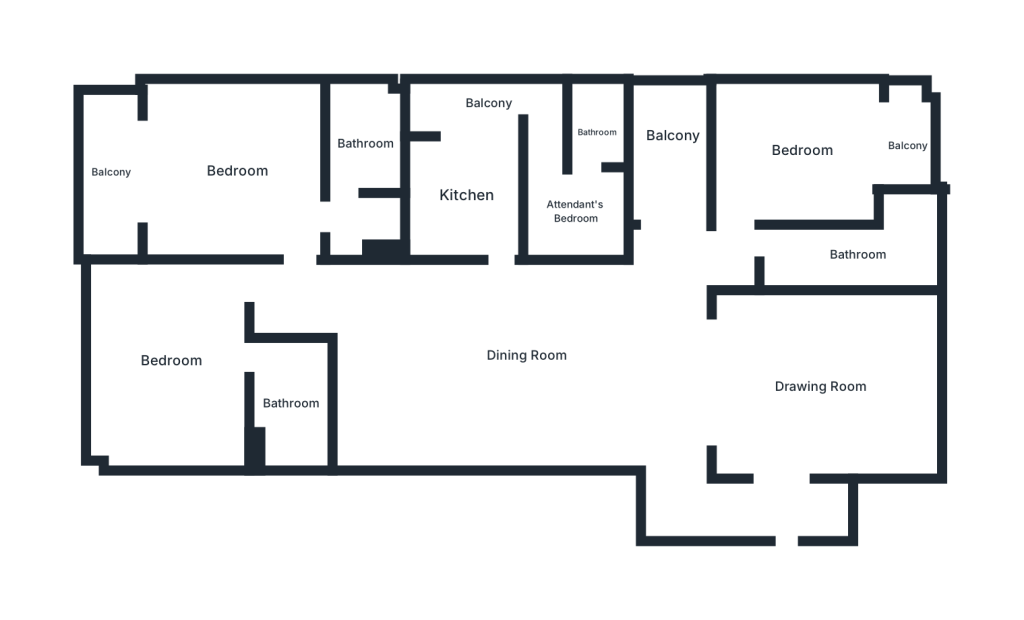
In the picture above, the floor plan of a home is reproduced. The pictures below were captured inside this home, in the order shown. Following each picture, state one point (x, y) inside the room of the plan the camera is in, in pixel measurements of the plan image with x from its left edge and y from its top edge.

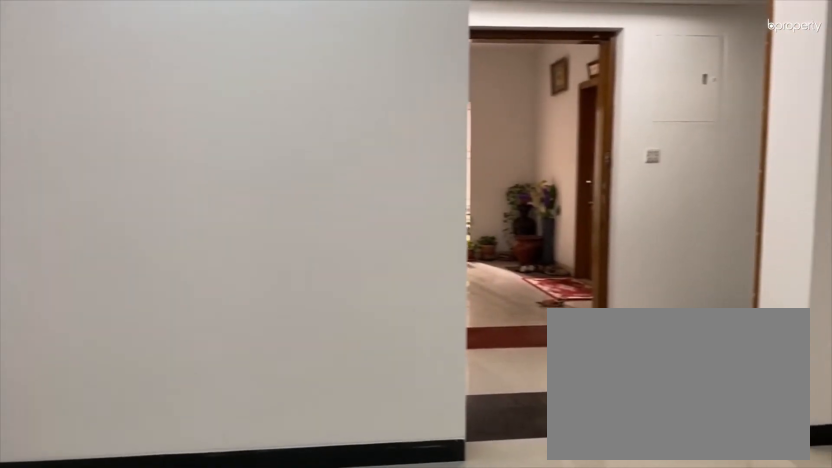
(835, 384)
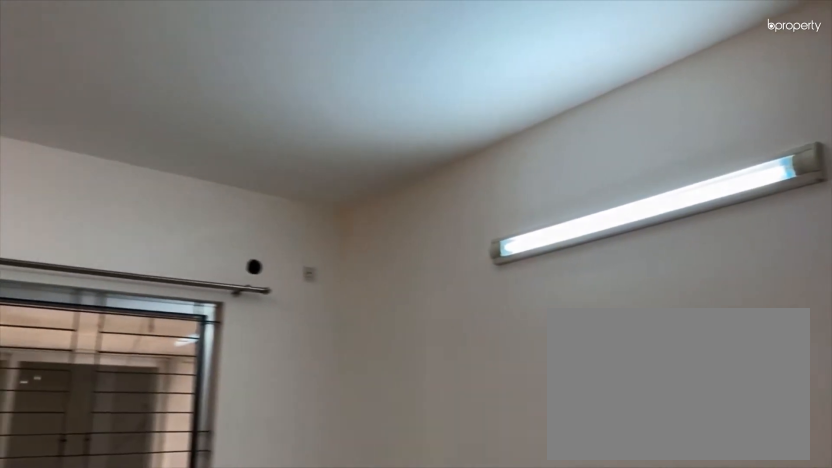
(827, 384)
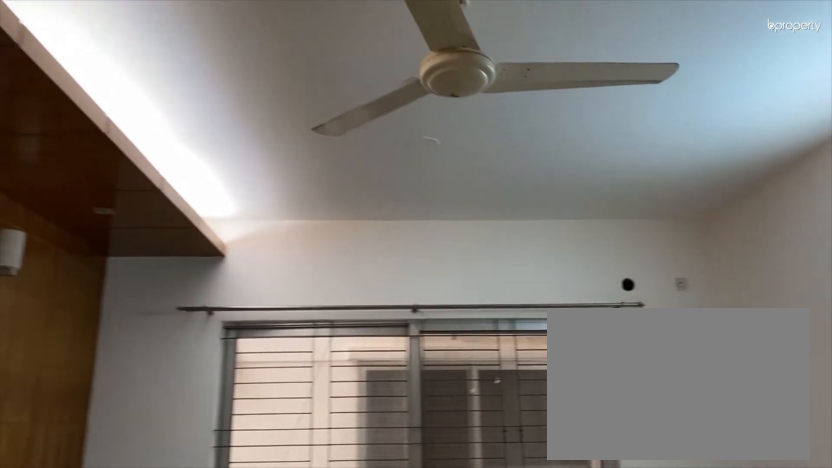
(827, 384)
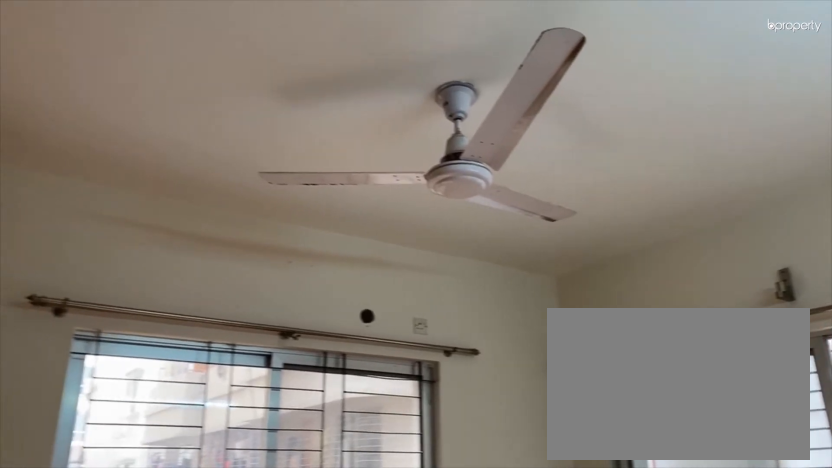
(801, 149)
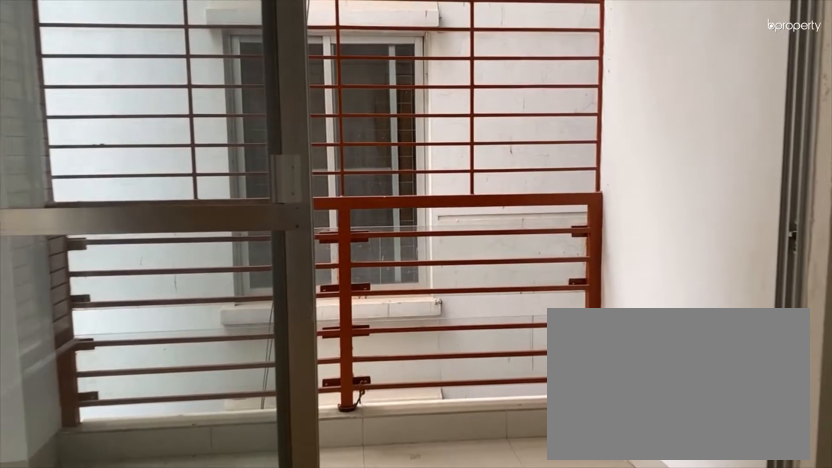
(862, 146)
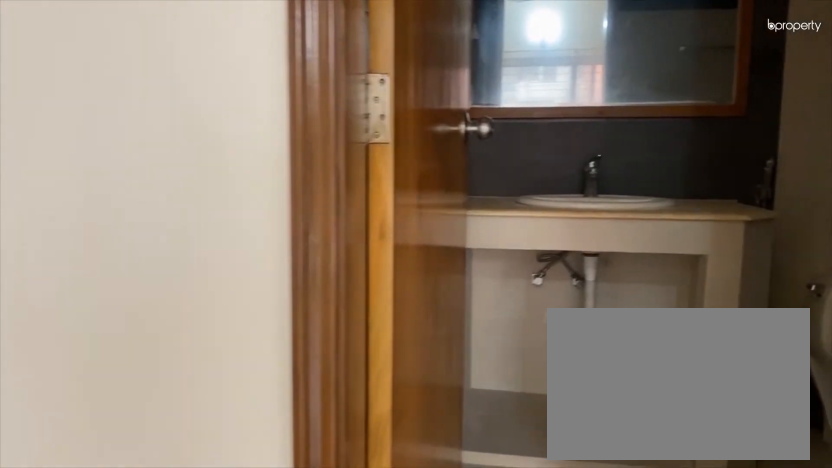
(289, 404)
